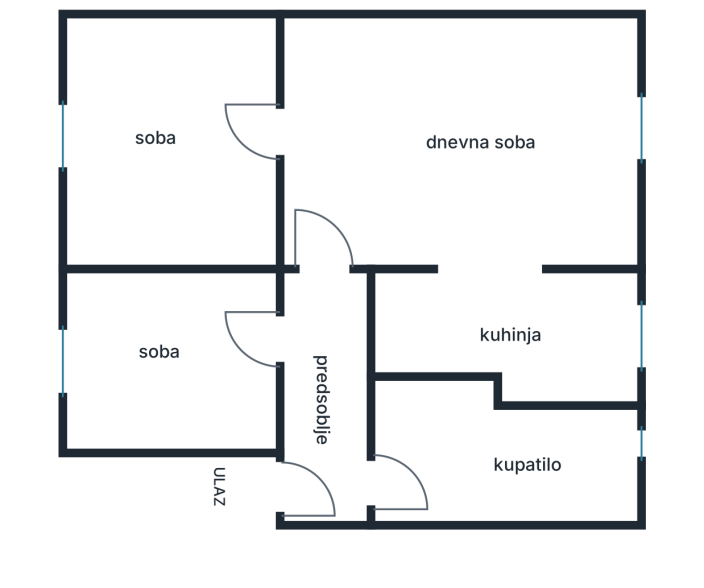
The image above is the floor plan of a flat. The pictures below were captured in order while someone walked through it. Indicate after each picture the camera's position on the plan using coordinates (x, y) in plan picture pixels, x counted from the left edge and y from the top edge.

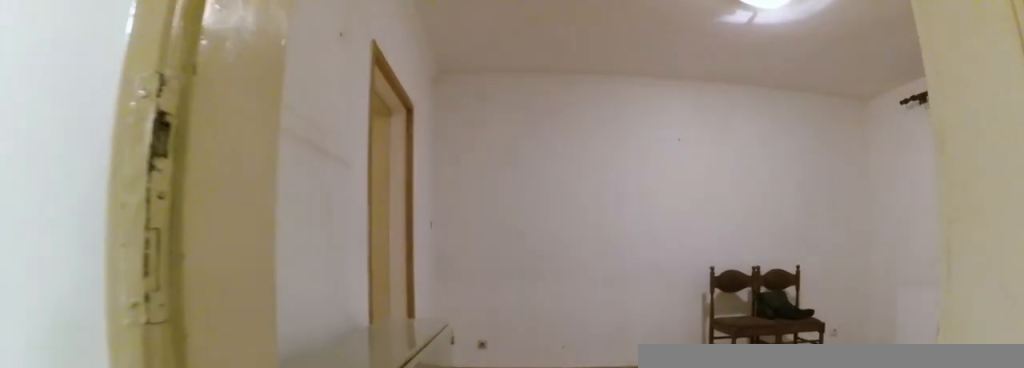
(329, 298)
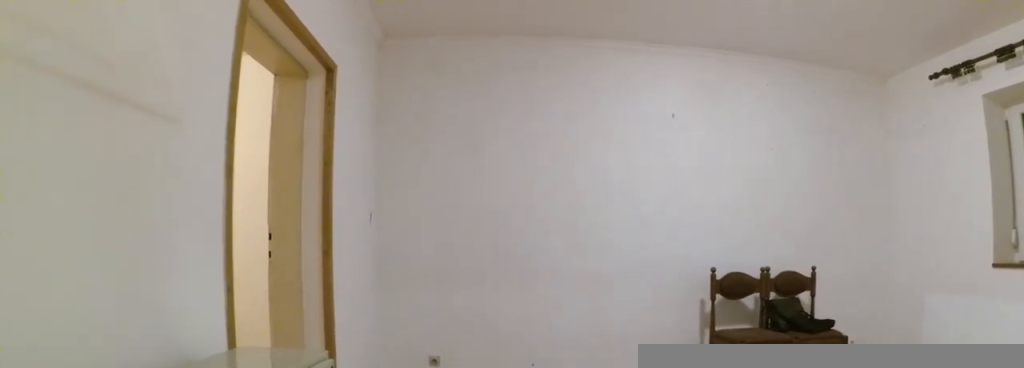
(329, 237)
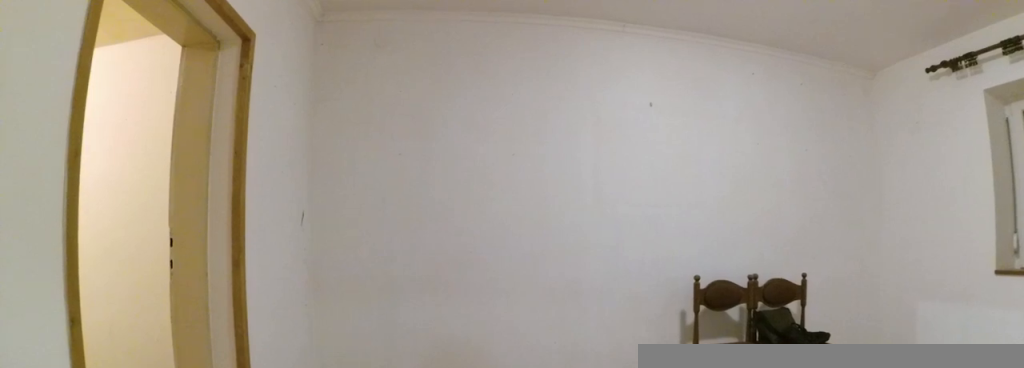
(329, 213)
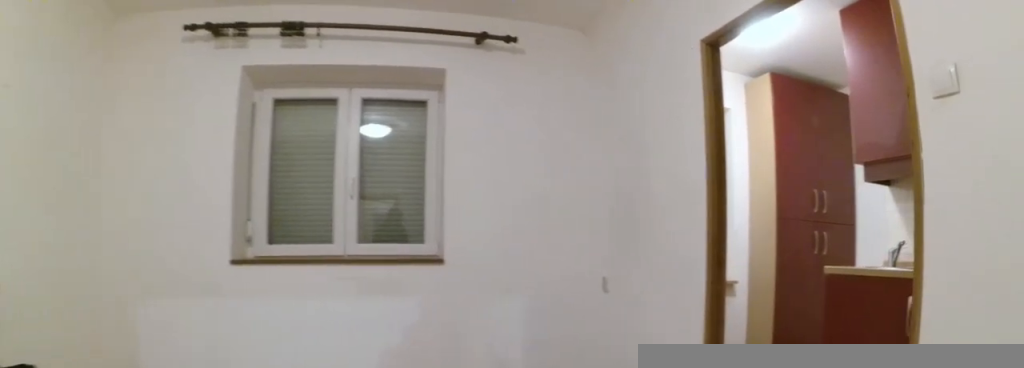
(332, 127)
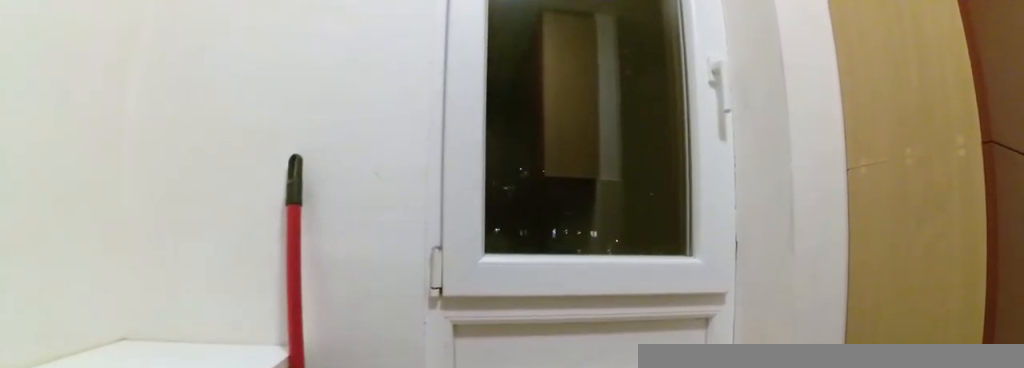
(579, 305)
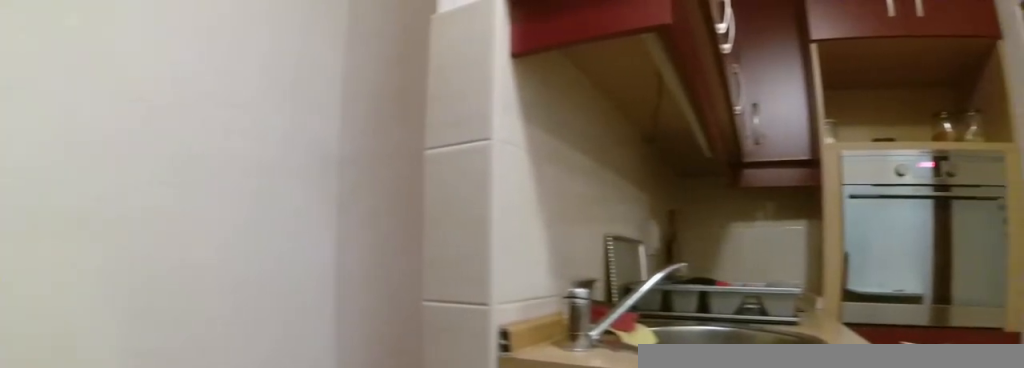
(633, 302)
